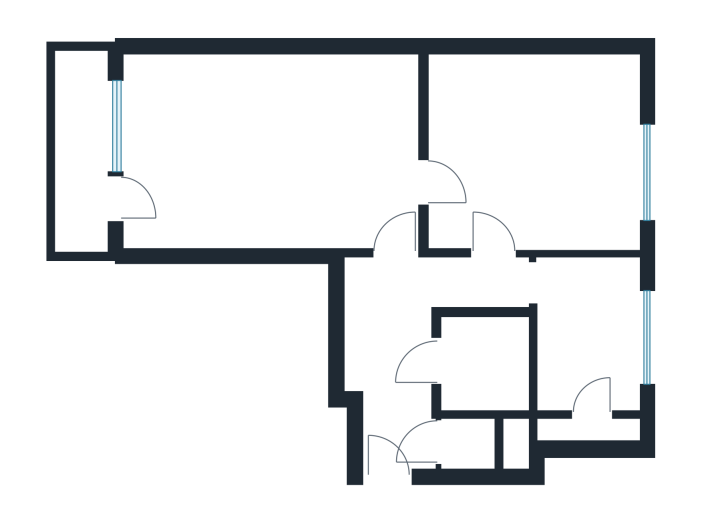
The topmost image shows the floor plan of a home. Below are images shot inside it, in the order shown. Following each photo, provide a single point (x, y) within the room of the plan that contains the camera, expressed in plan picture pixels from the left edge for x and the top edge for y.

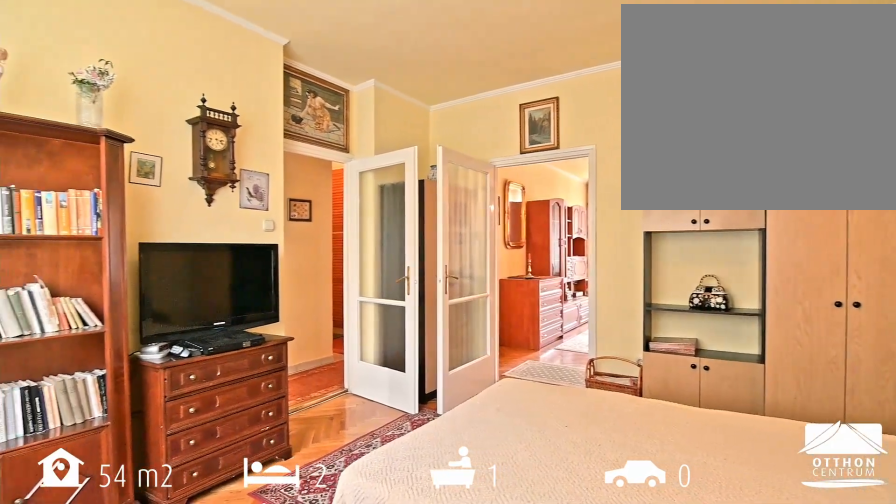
(540, 151)
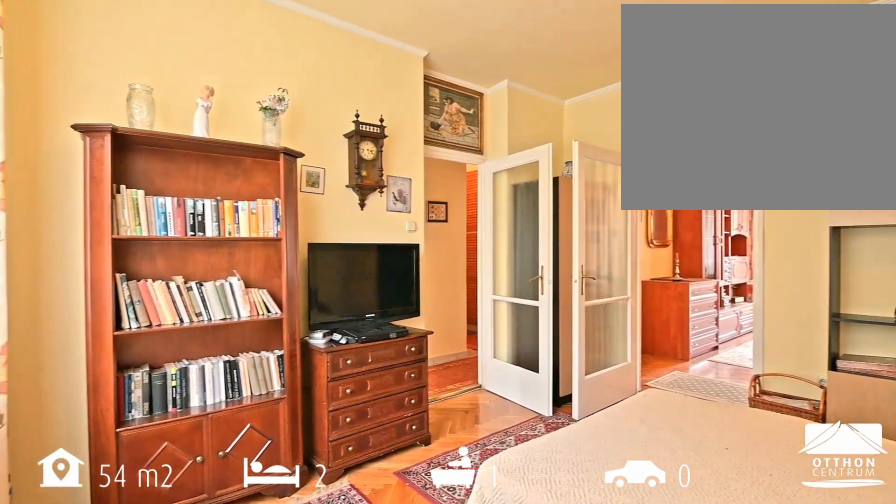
(540, 151)
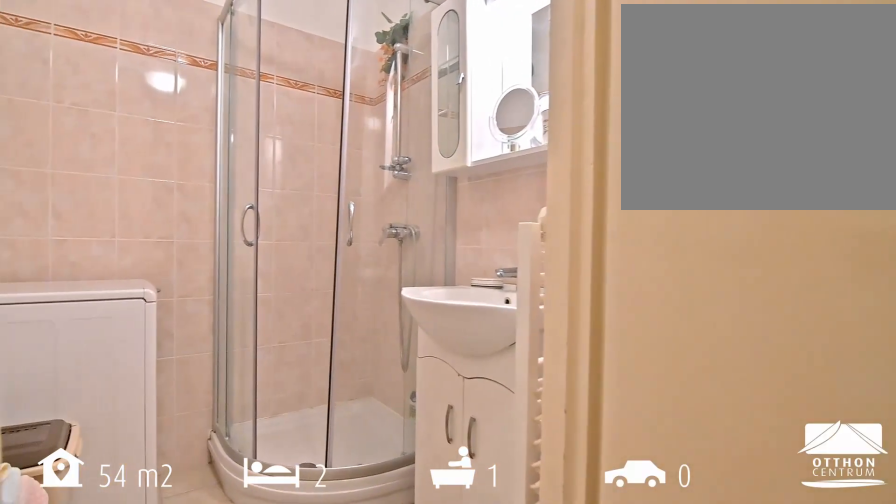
(487, 363)
